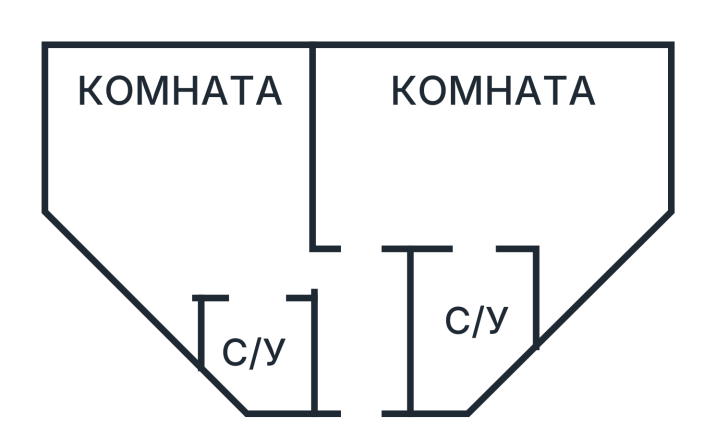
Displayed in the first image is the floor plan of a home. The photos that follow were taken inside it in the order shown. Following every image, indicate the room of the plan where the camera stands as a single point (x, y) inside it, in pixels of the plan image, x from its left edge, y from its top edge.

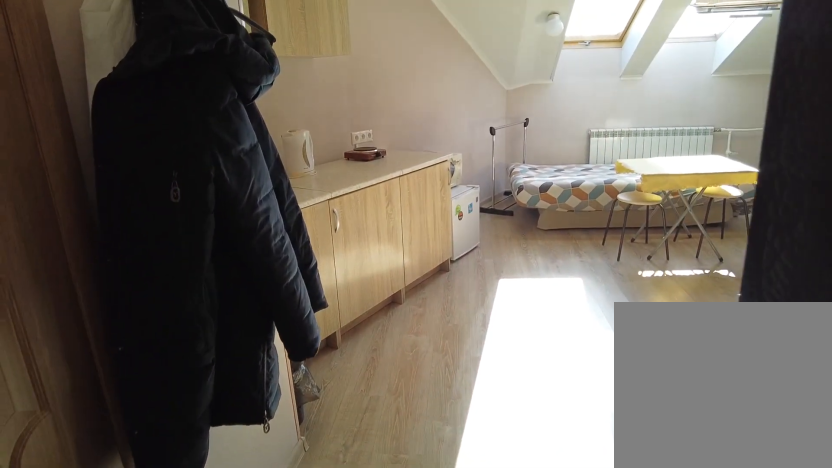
(338, 282)
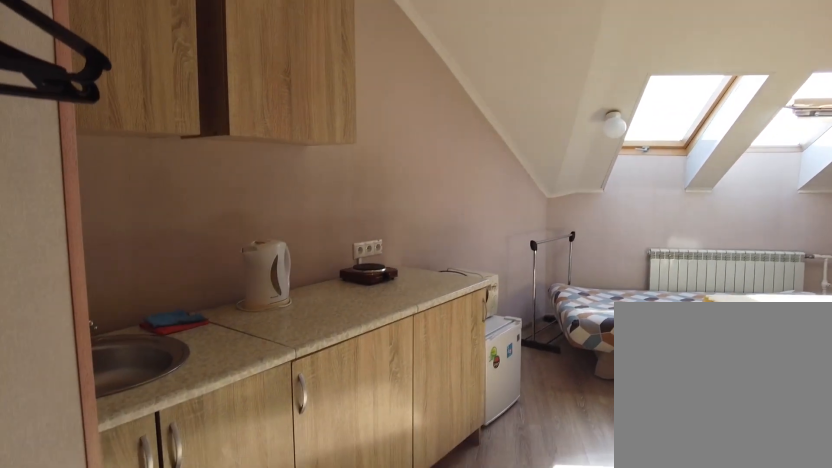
(230, 236)
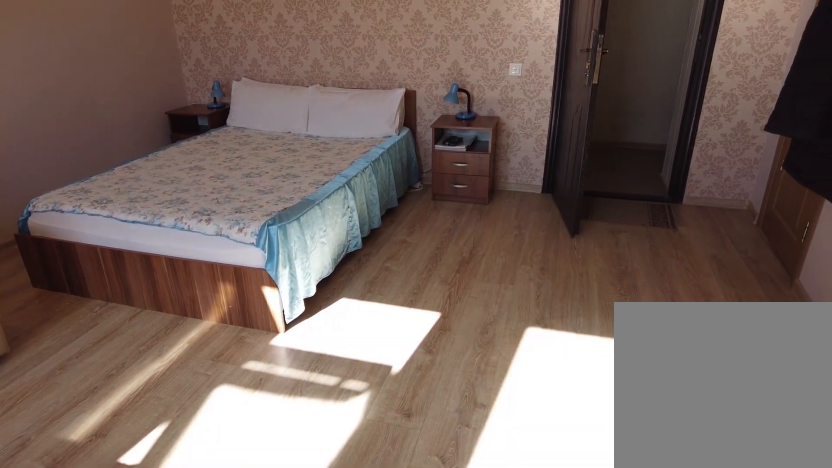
(230, 236)
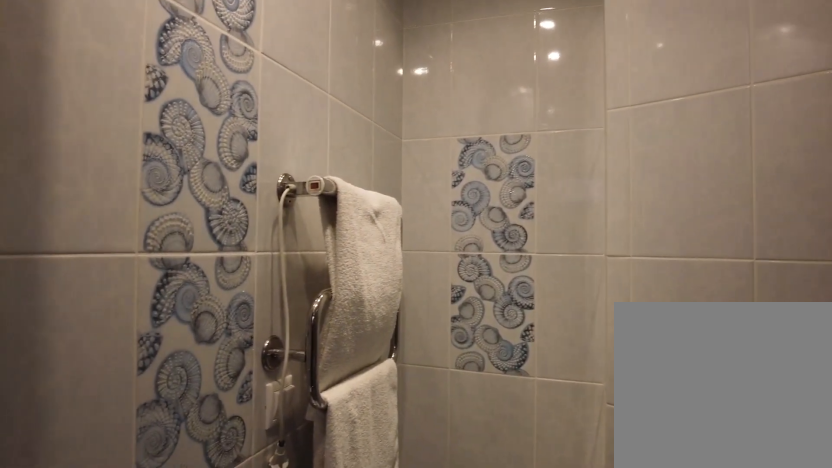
(271, 337)
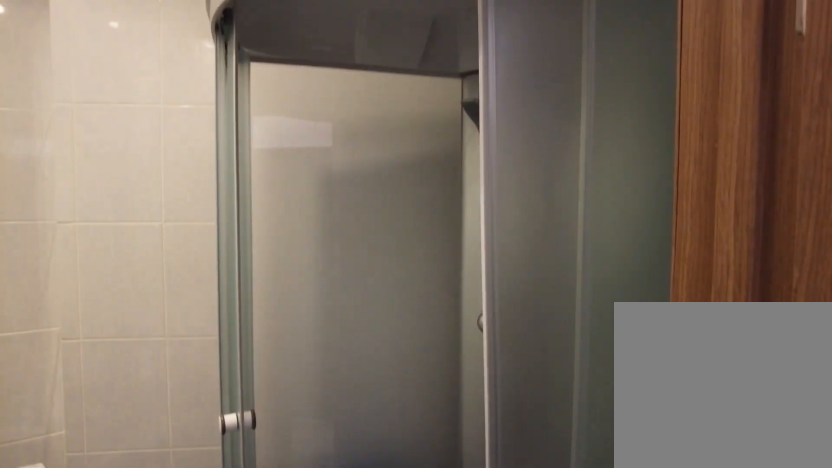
(271, 337)
